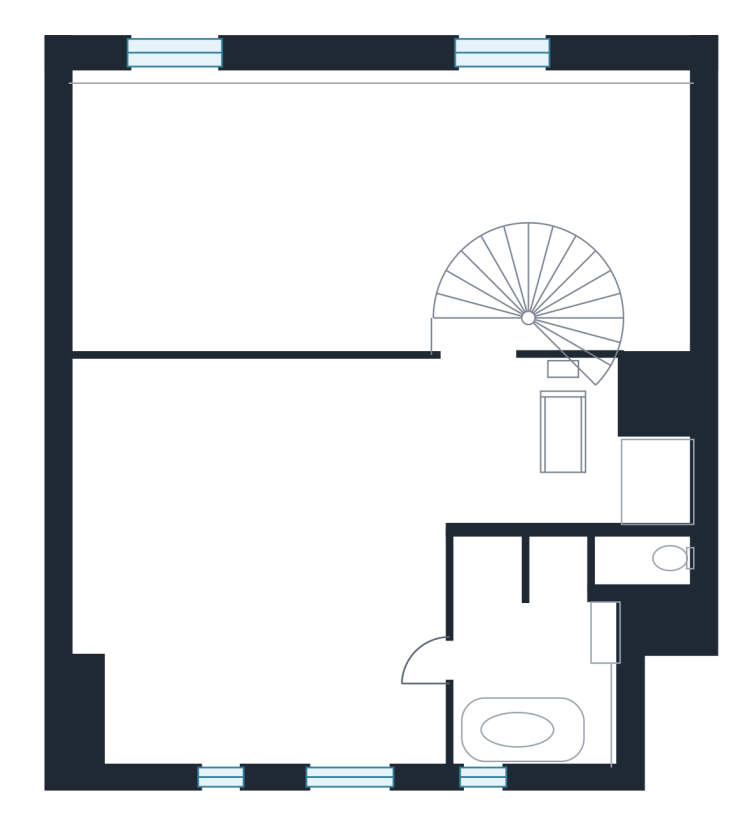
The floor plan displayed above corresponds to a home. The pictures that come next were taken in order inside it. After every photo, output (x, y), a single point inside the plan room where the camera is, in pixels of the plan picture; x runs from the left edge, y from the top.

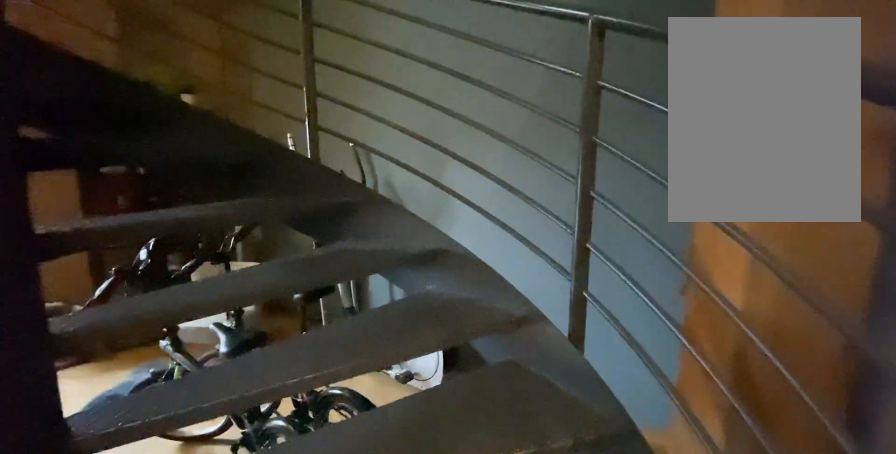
(525, 311)
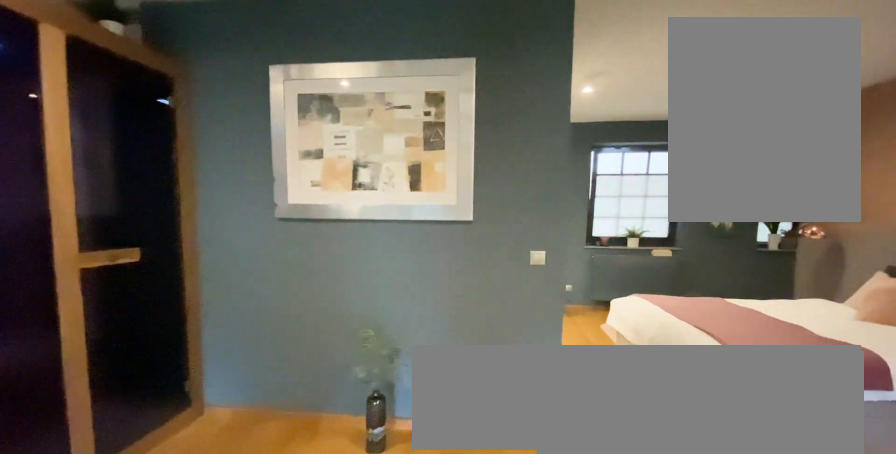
(314, 580)
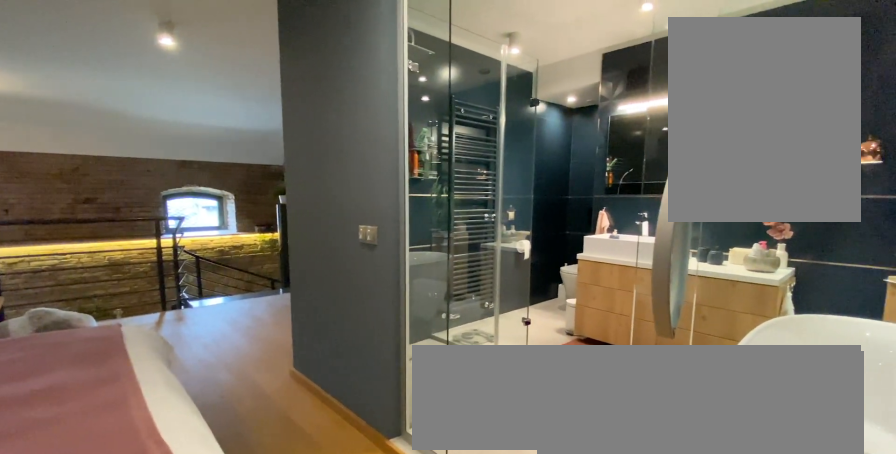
(314, 580)
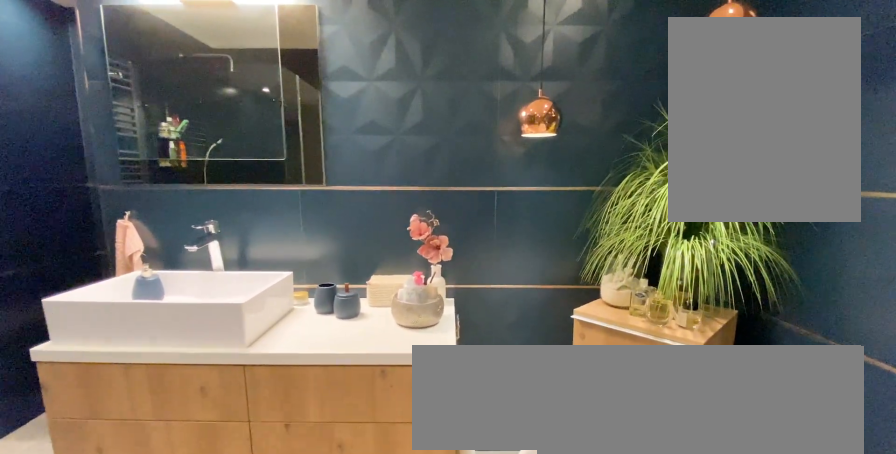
(522, 628)
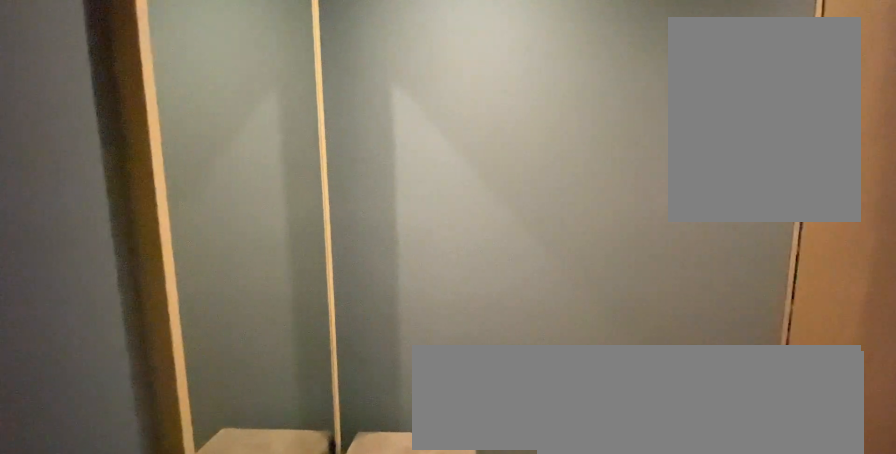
(314, 580)
